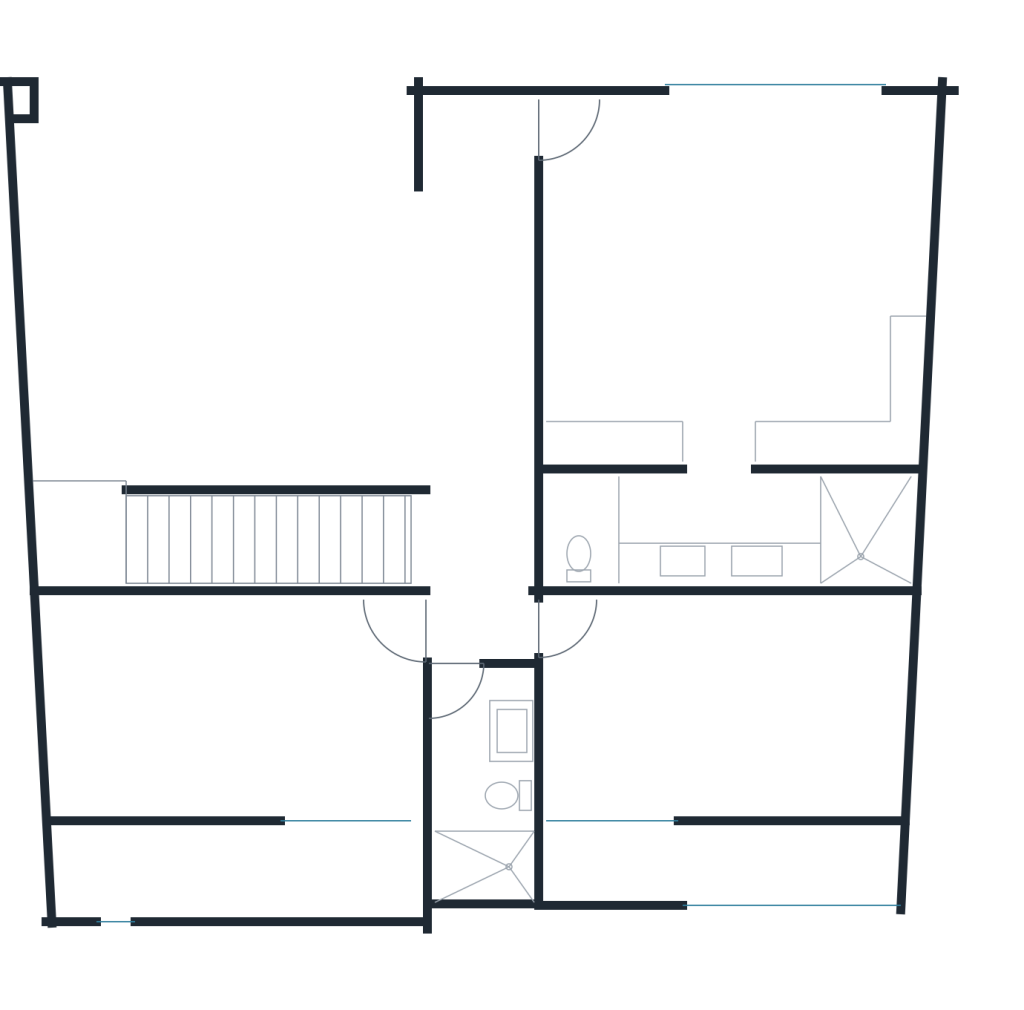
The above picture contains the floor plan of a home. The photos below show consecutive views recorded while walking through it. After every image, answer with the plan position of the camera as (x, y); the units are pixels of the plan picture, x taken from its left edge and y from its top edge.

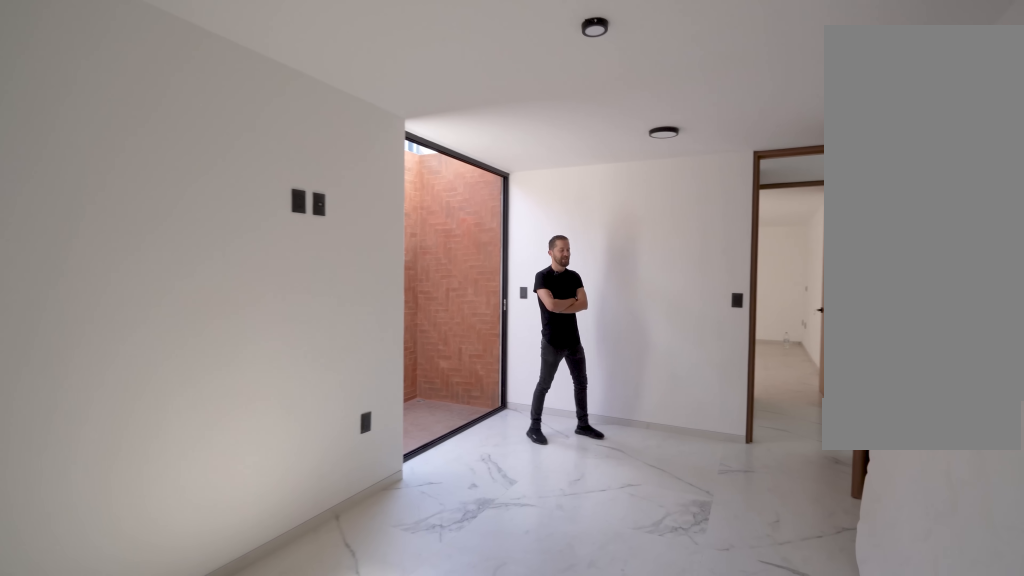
(835, 625)
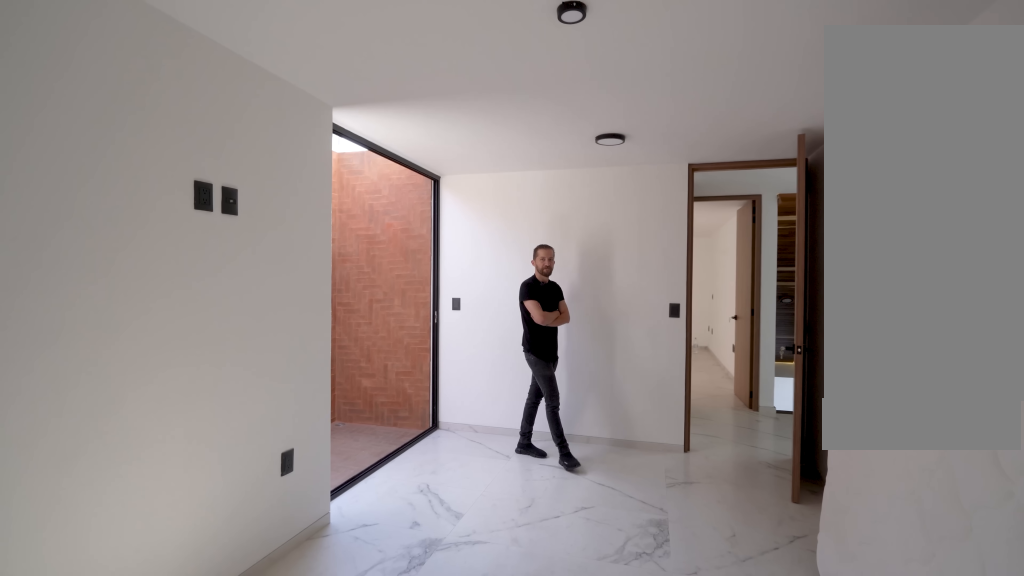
(838, 624)
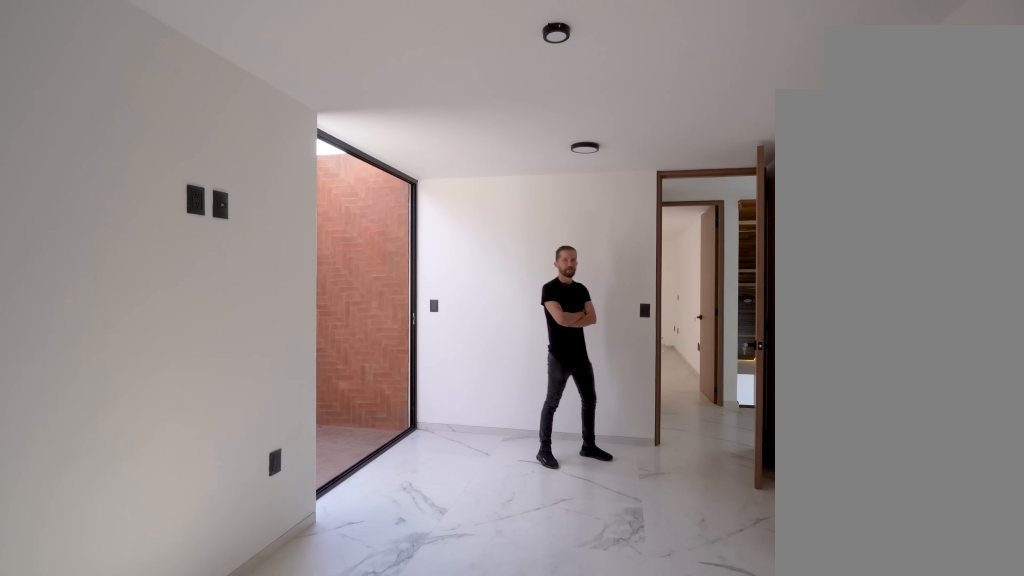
(839, 625)
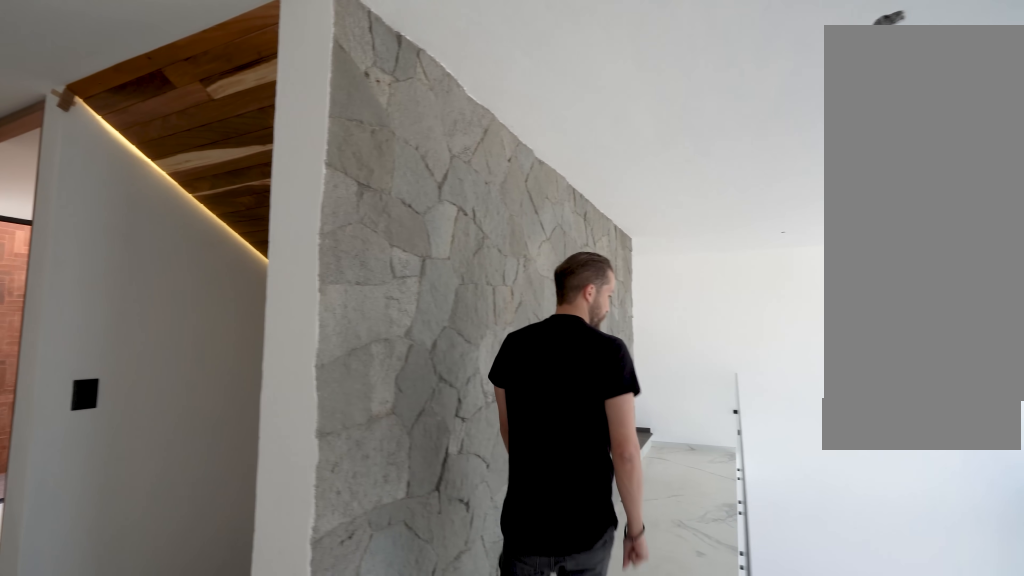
(467, 385)
